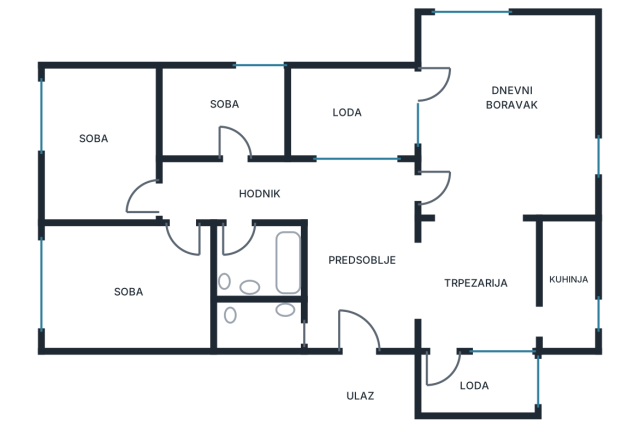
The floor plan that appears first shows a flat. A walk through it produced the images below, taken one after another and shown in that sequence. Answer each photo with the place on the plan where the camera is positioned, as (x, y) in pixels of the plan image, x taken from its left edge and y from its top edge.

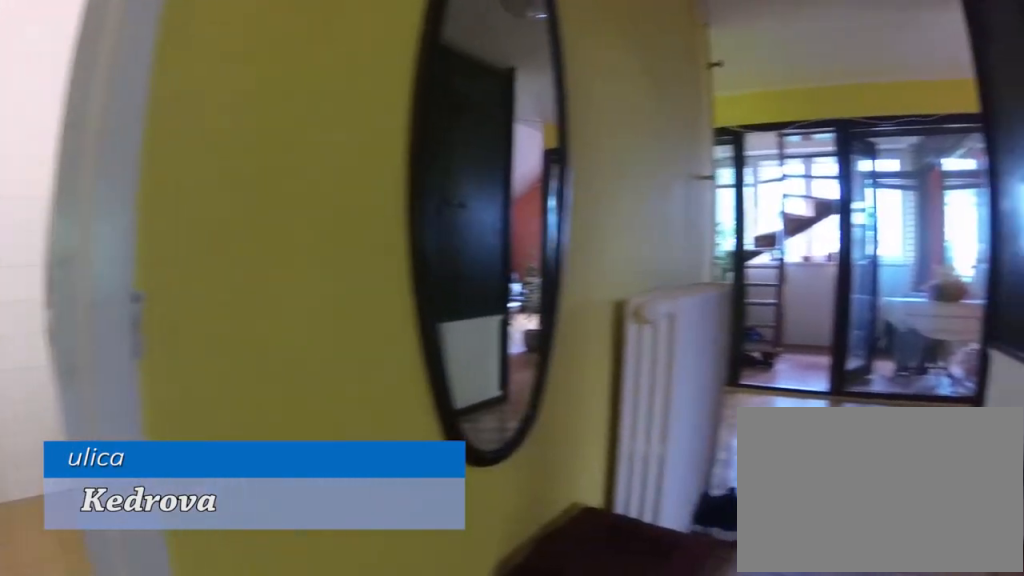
(339, 342)
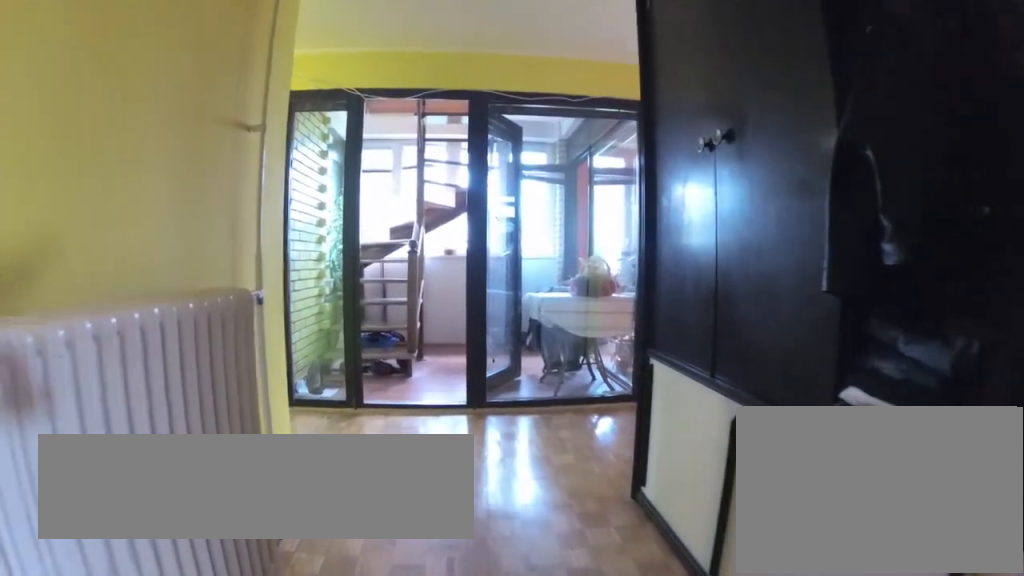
(357, 316)
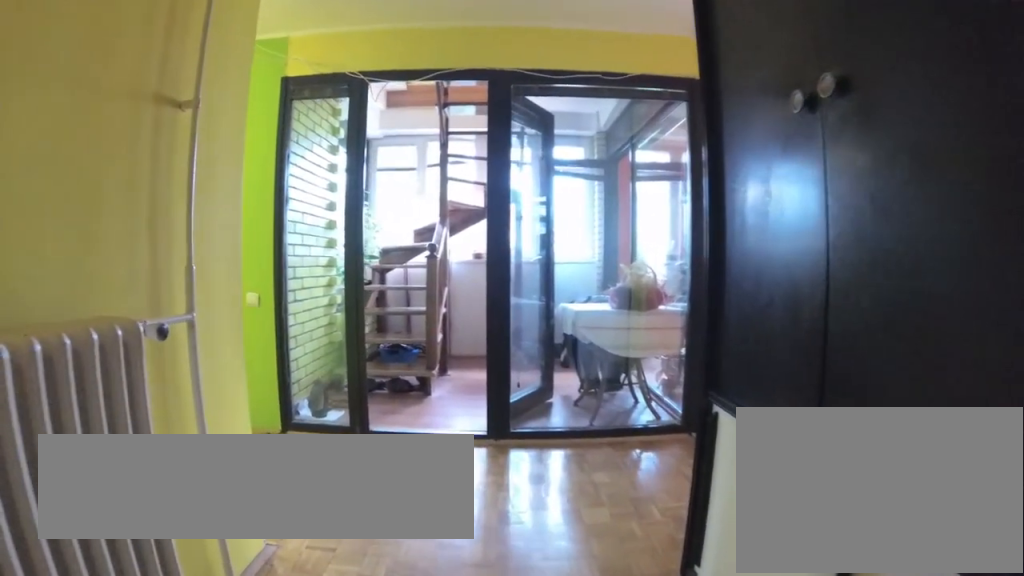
(360, 294)
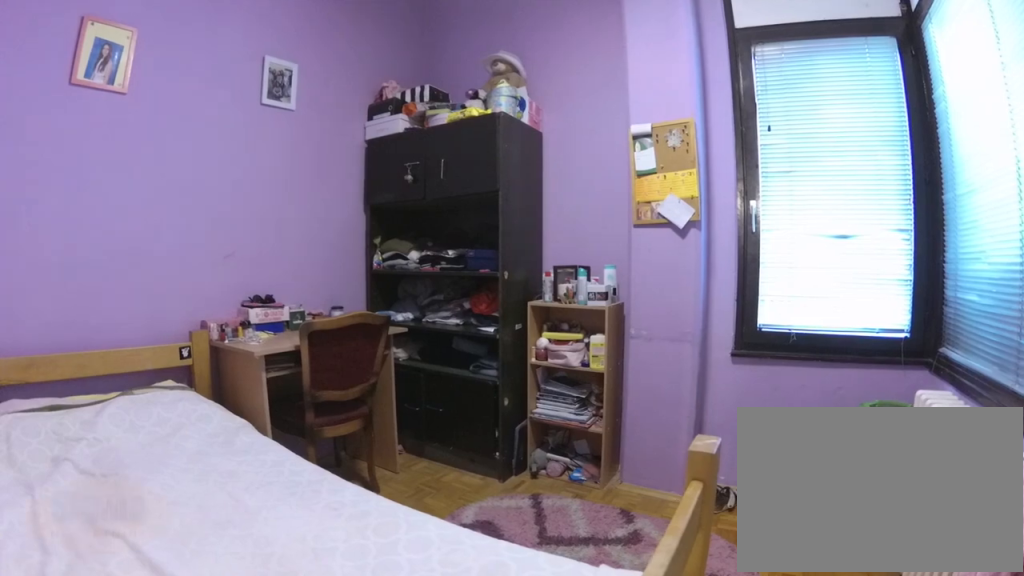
(240, 169)
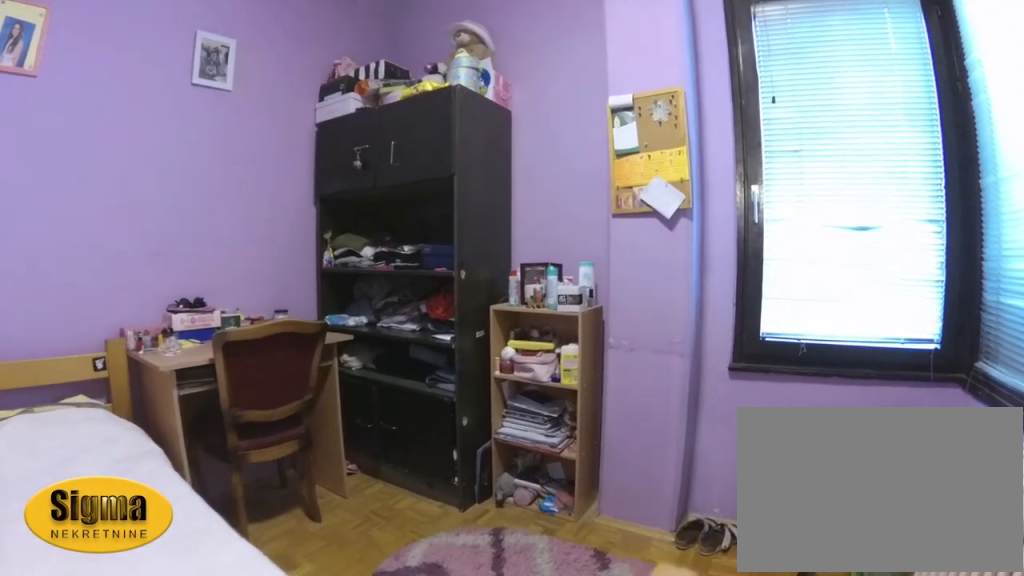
(239, 147)
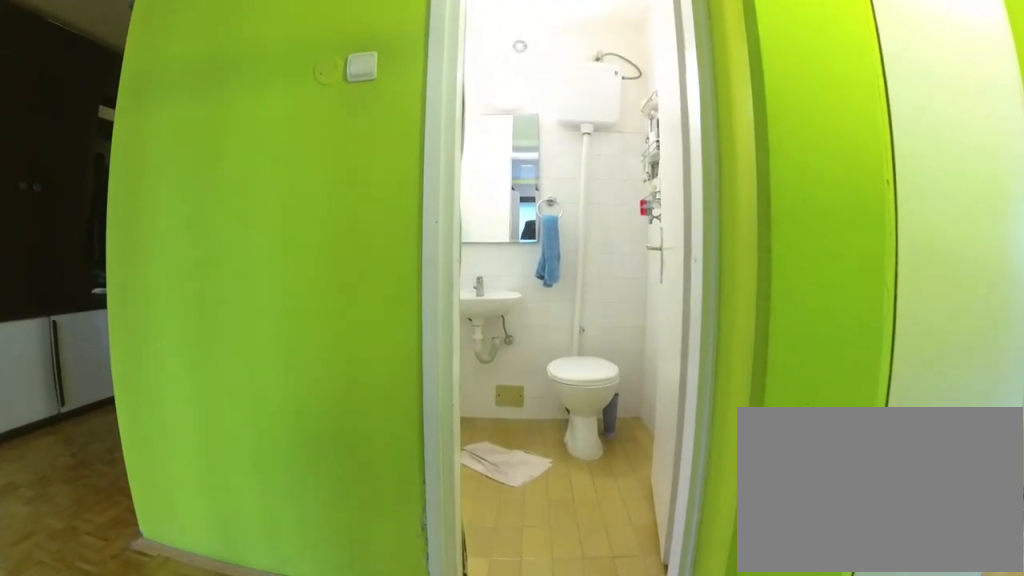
(248, 151)
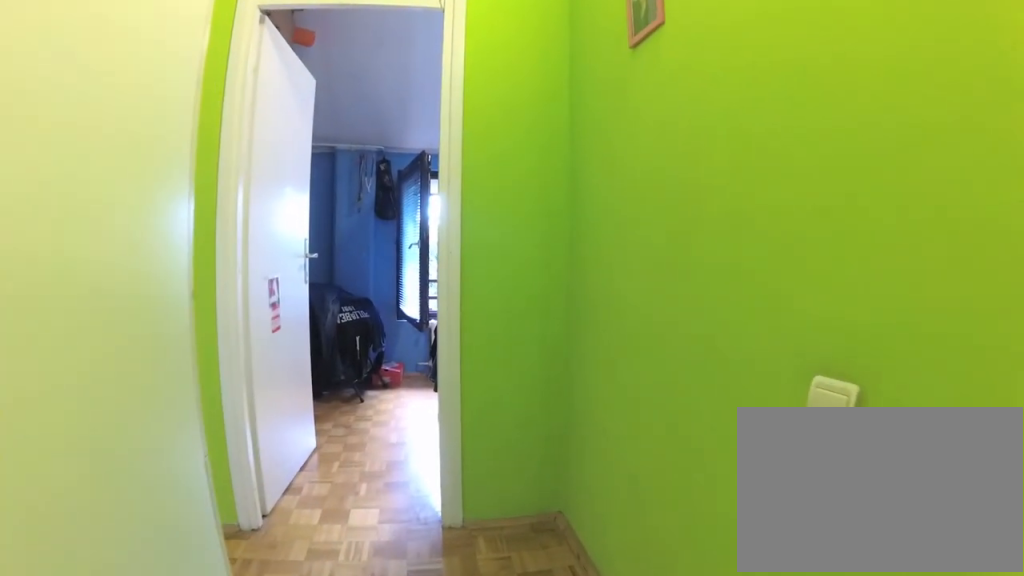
(246, 189)
